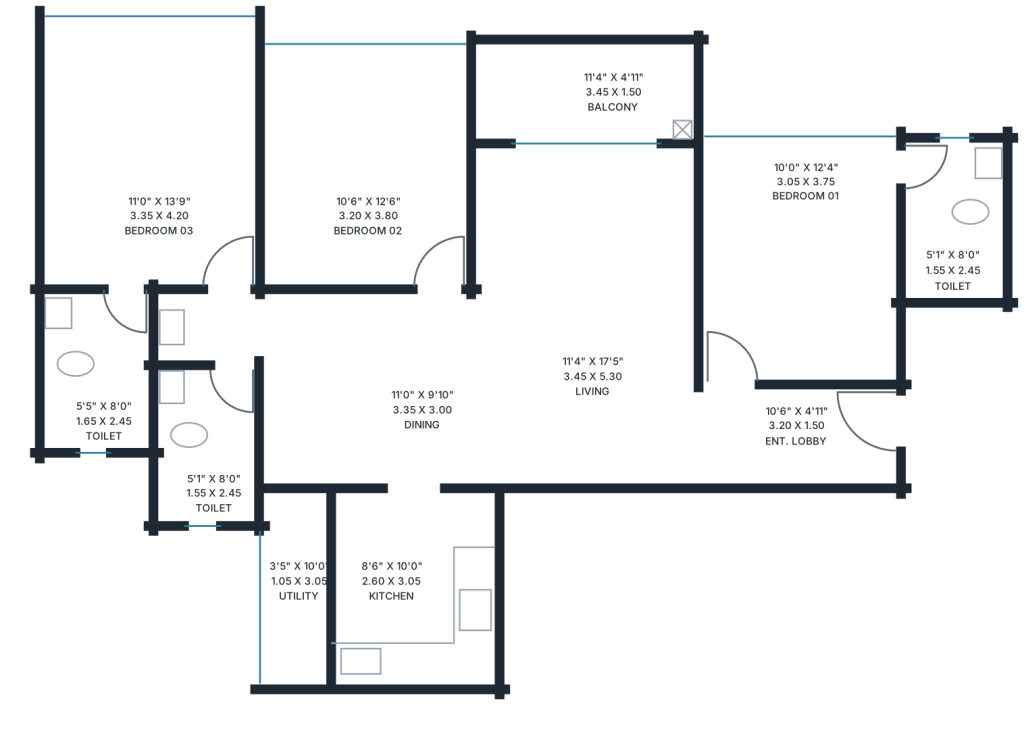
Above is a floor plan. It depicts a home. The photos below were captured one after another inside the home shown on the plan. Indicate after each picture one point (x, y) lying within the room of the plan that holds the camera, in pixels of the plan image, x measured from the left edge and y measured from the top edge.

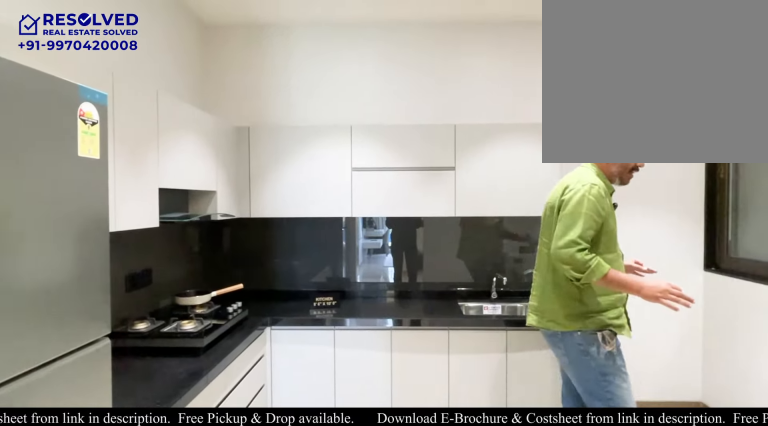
(414, 586)
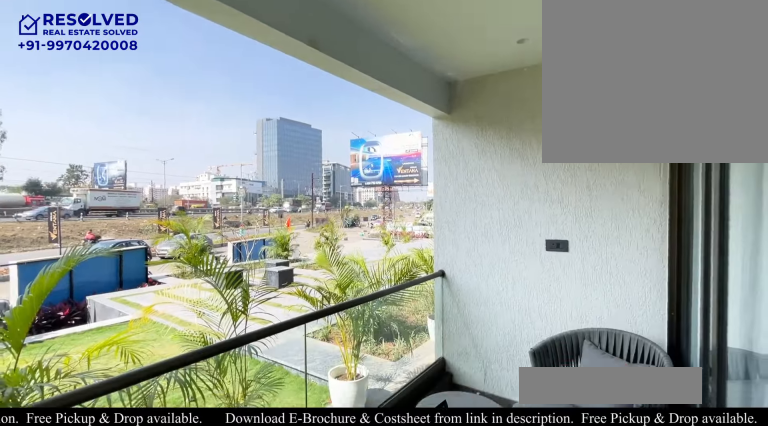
(583, 90)
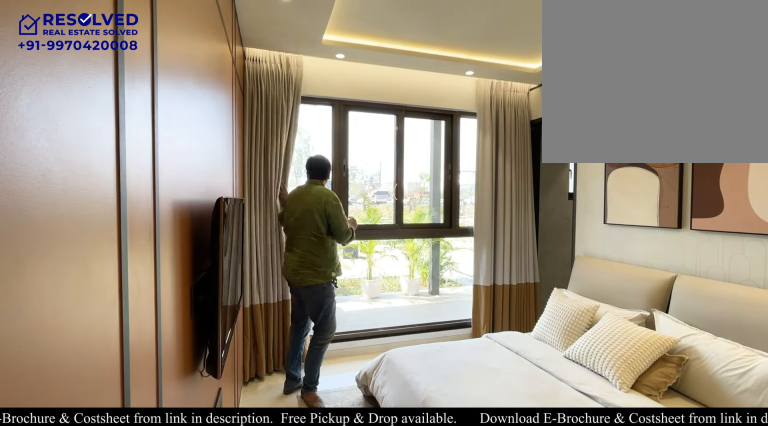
(800, 260)
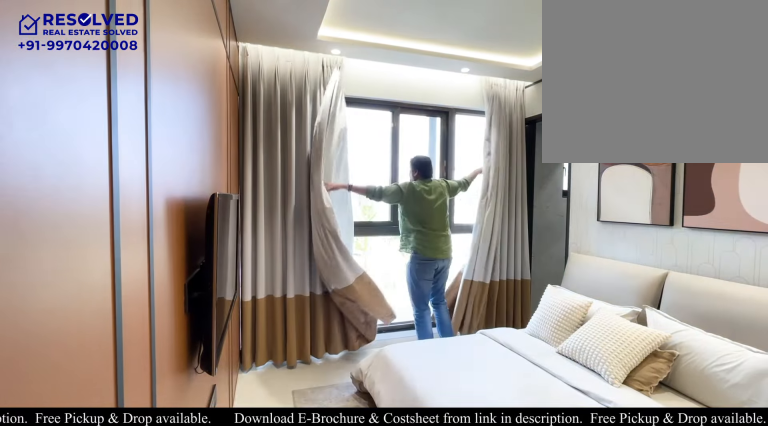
(800, 260)
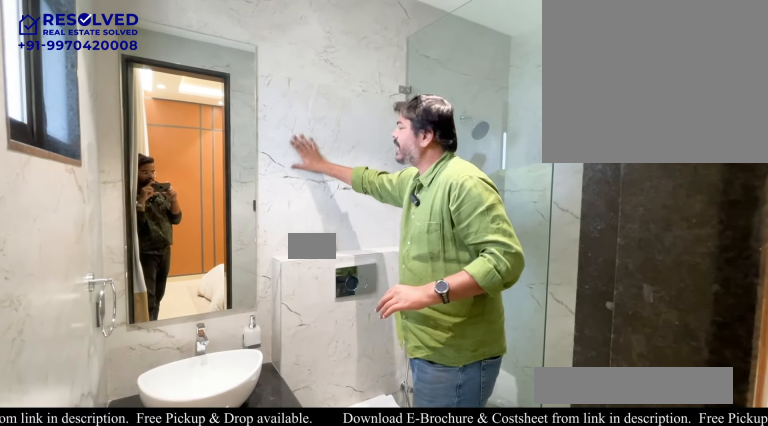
(953, 222)
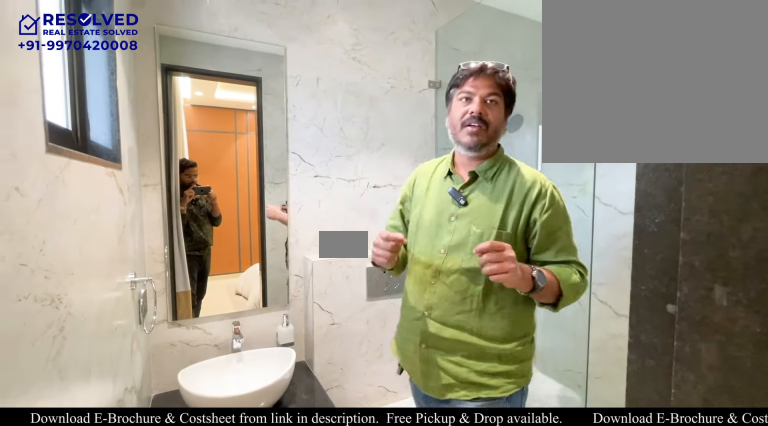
(953, 222)
